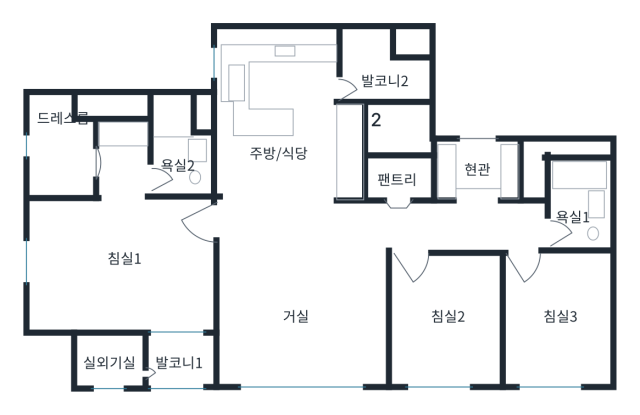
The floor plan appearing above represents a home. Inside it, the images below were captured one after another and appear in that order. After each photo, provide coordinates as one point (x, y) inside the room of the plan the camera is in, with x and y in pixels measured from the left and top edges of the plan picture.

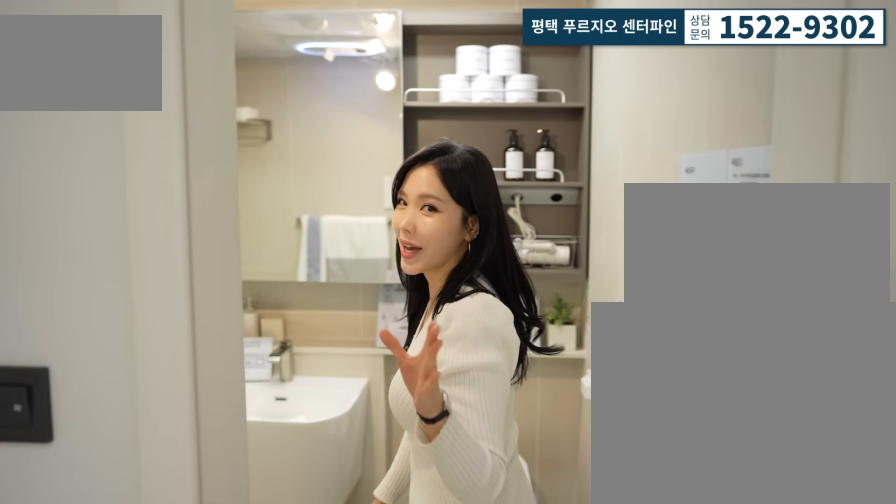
(571, 212)
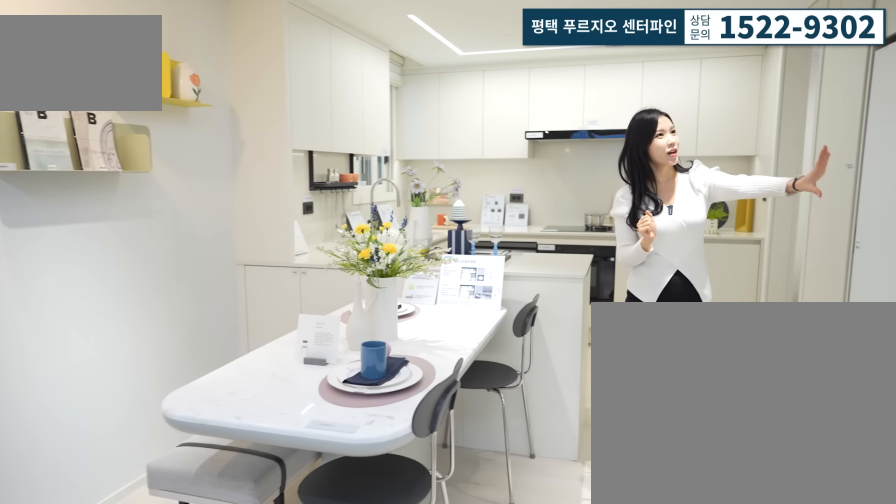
(291, 126)
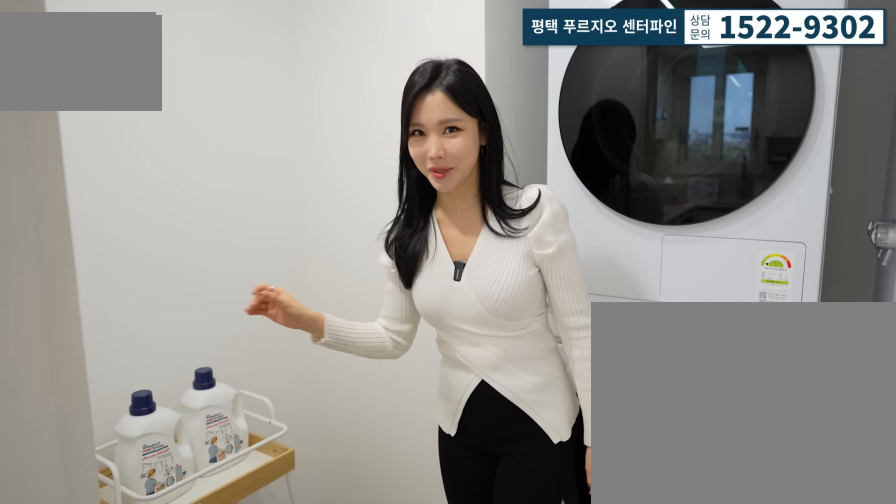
(386, 75)
